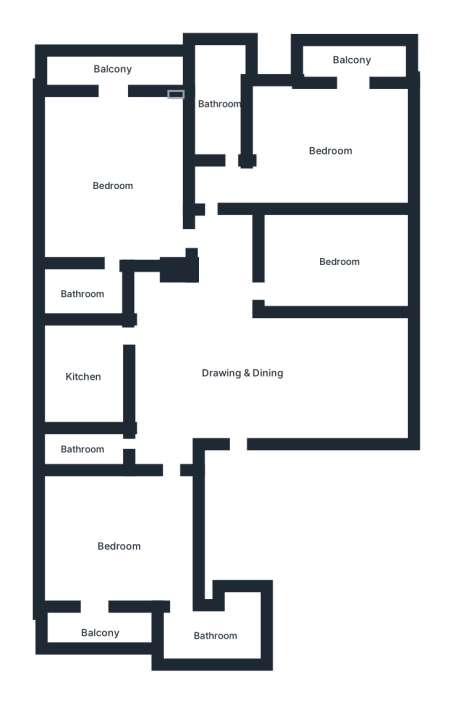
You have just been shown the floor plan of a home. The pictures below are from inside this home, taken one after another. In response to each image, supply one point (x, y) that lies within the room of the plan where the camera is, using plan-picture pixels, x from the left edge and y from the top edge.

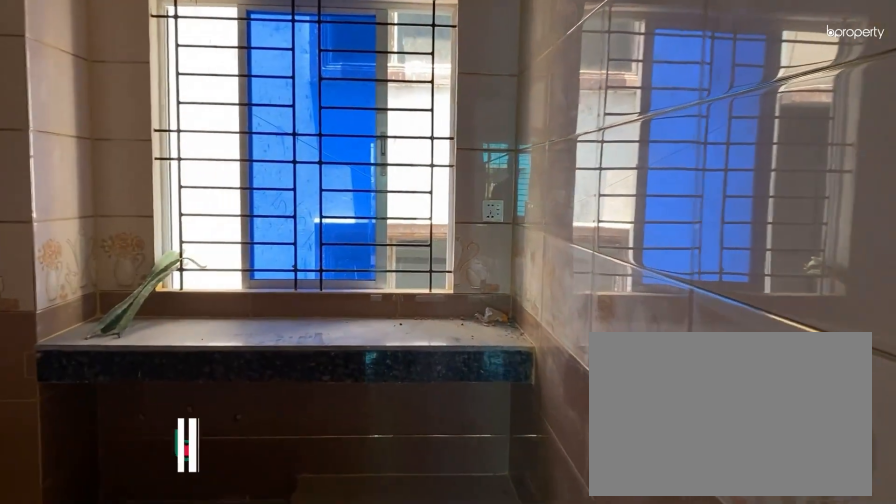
(84, 378)
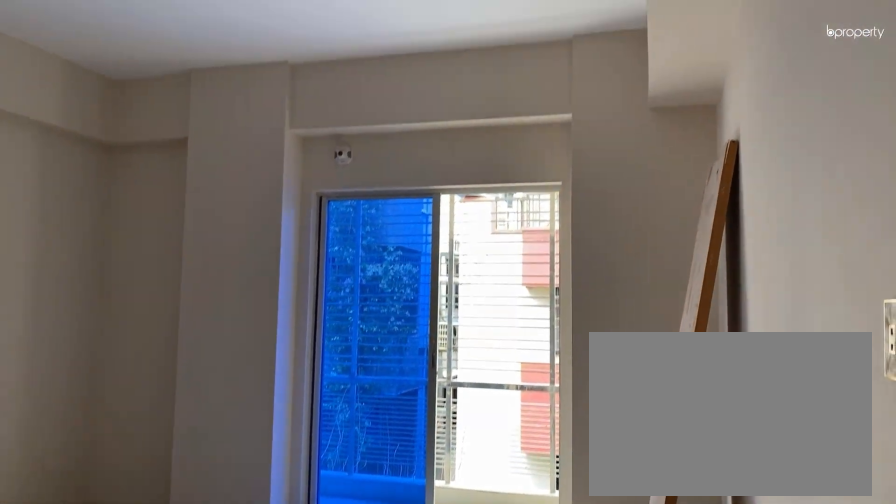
(113, 186)
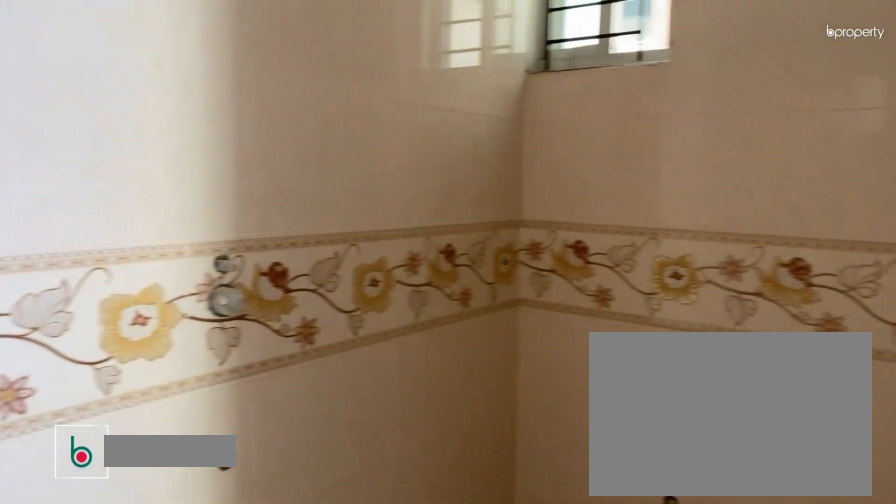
(82, 292)
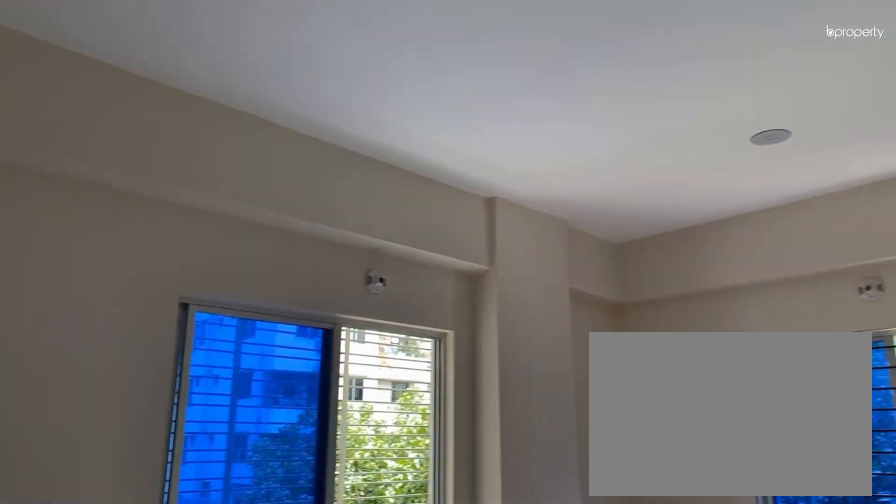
(333, 151)
